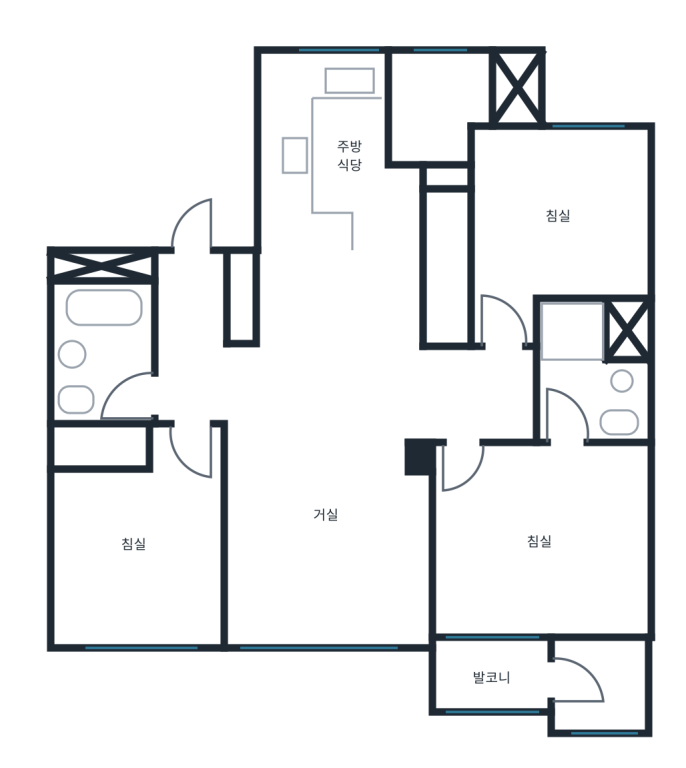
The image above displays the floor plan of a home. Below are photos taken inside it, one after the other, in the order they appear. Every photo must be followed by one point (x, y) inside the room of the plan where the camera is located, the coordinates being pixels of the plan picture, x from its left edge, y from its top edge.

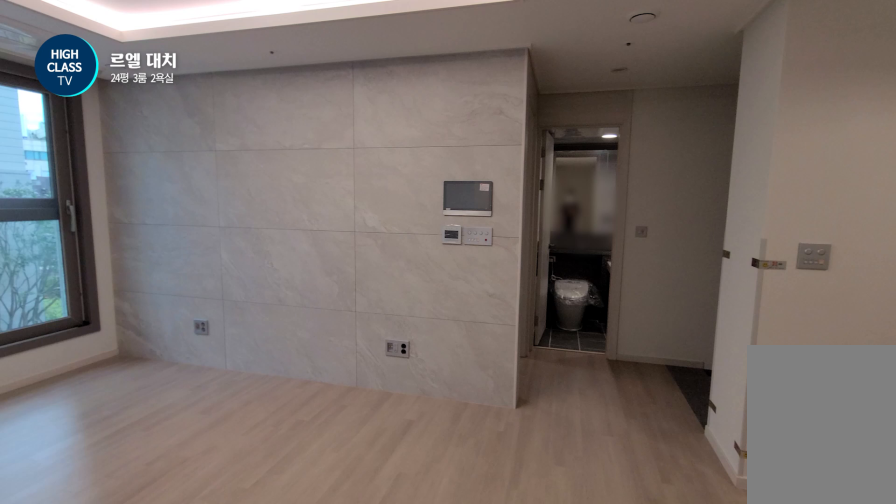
(326, 495)
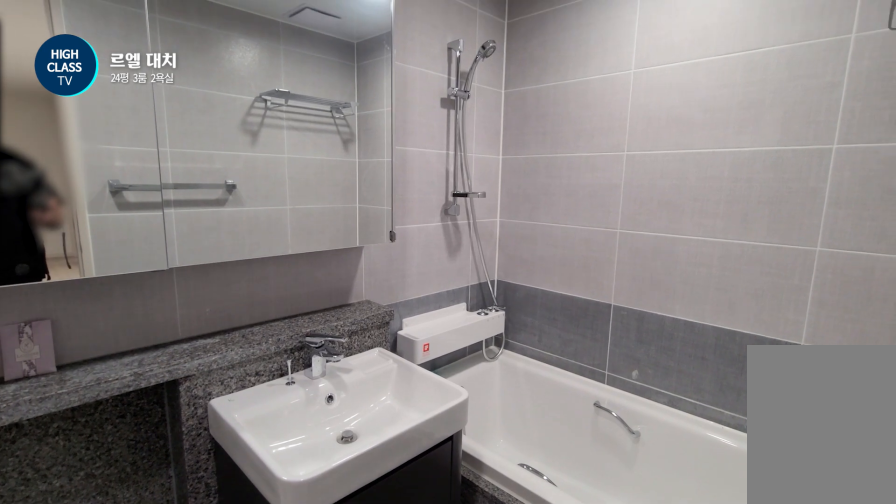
(100, 353)
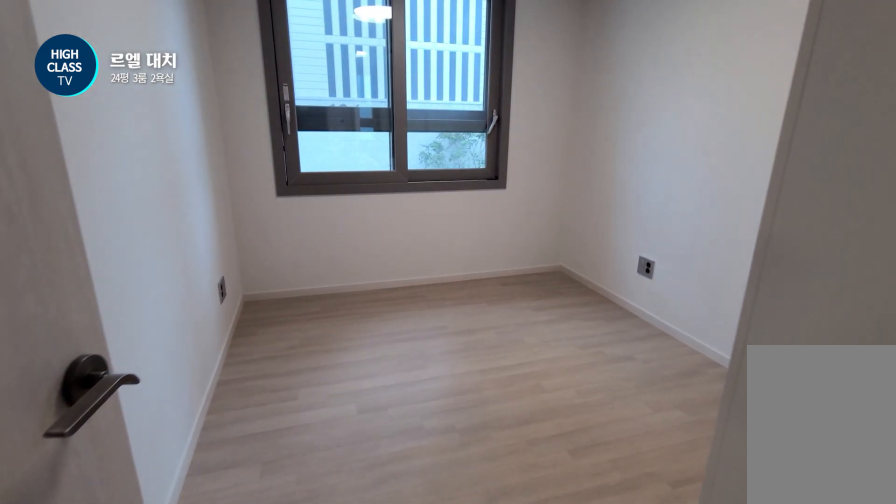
(138, 535)
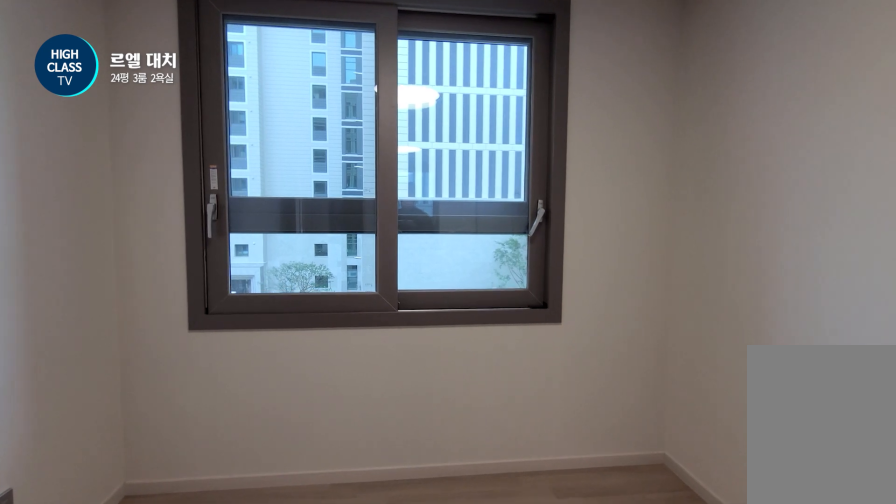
(138, 535)
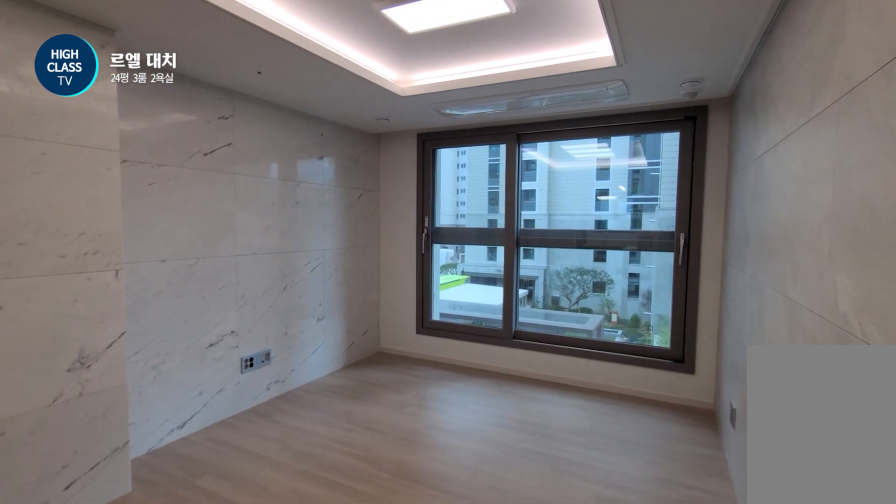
(326, 495)
